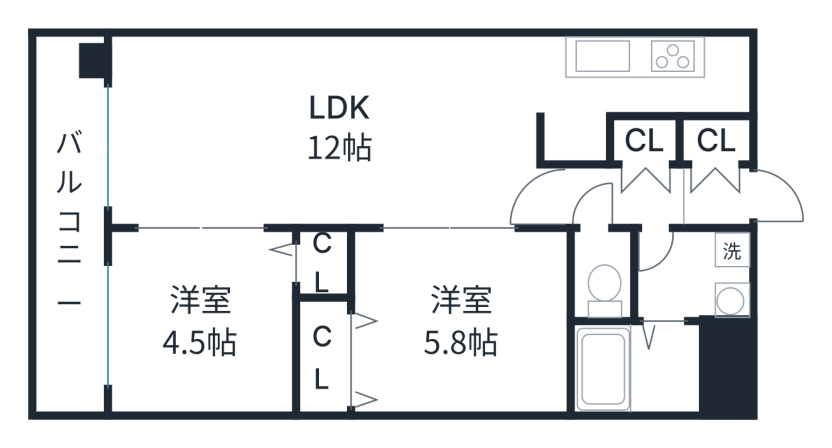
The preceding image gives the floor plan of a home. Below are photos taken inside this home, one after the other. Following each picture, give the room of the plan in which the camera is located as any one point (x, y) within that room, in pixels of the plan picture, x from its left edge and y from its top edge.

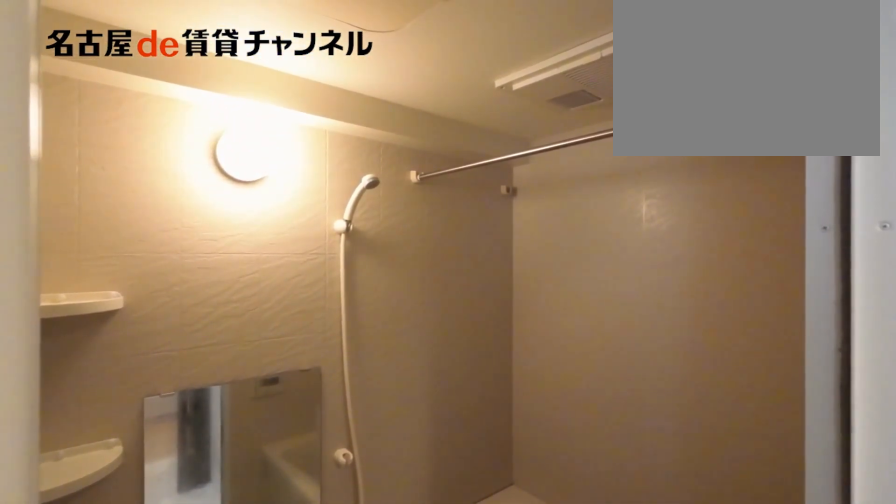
(633, 366)
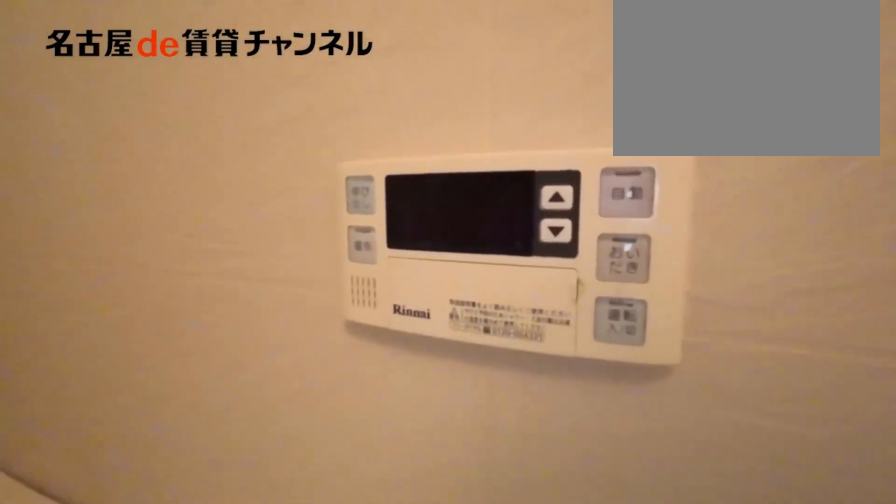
(634, 366)
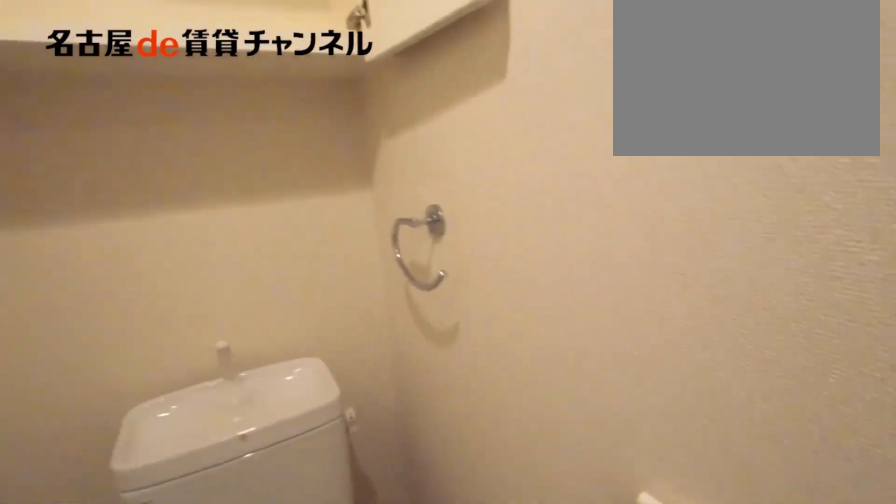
(602, 274)
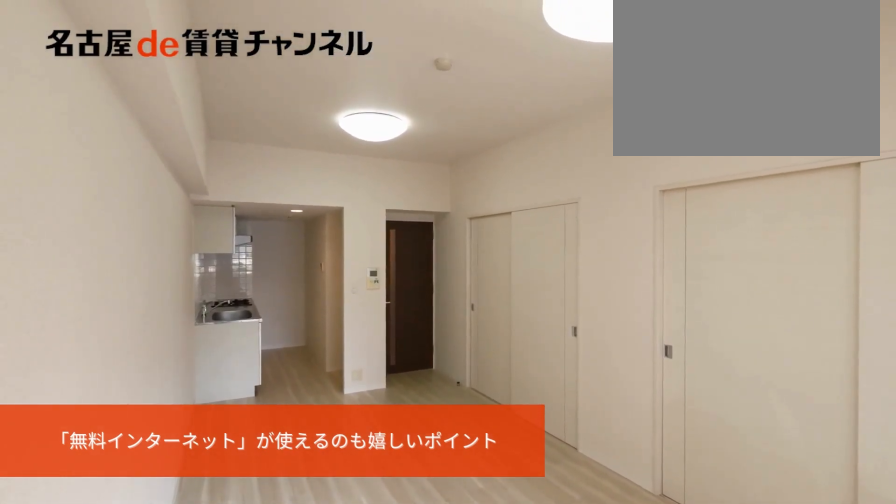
(335, 130)
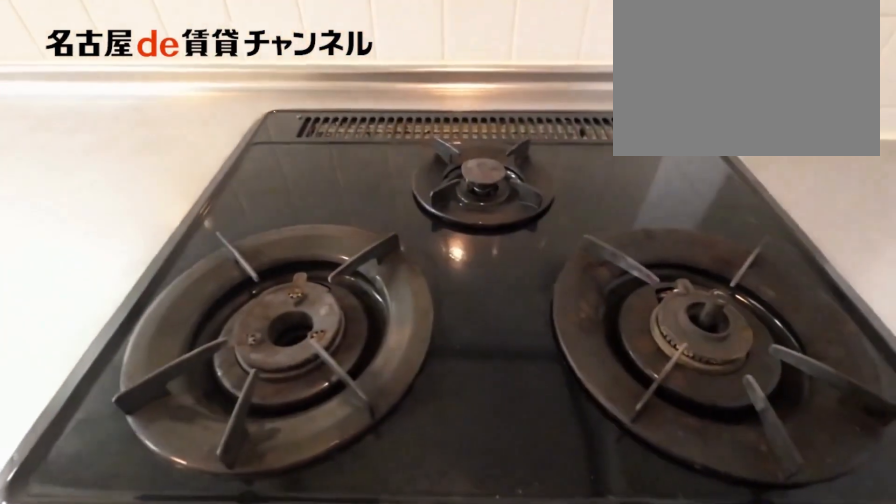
(646, 75)
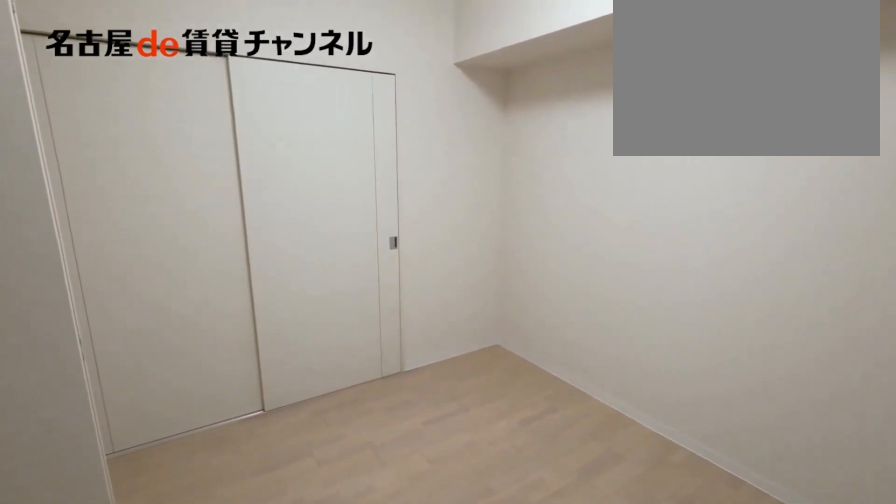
(441, 322)
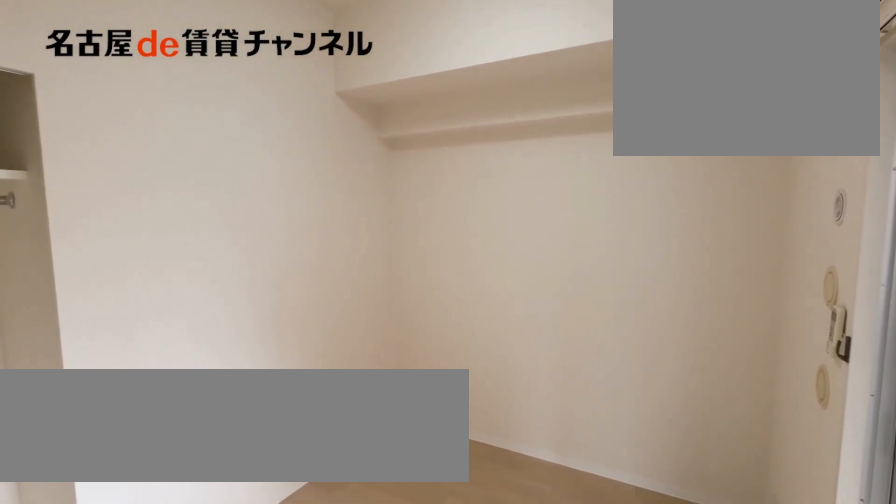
(213, 311)
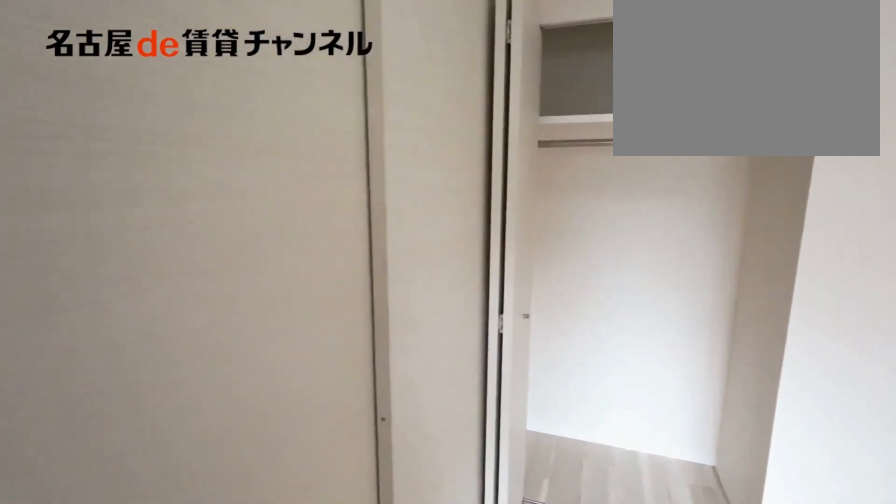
(213, 311)
